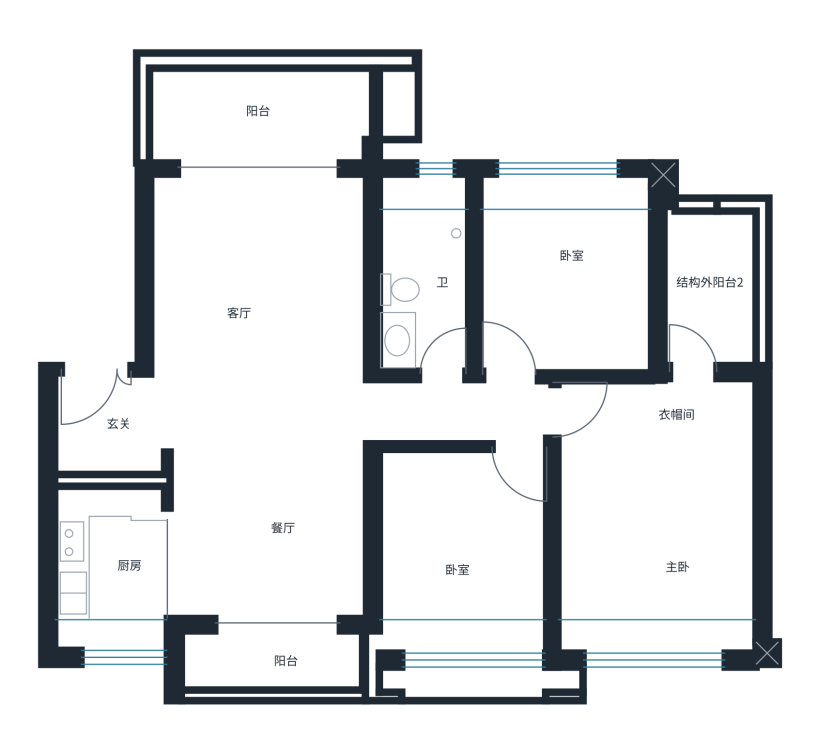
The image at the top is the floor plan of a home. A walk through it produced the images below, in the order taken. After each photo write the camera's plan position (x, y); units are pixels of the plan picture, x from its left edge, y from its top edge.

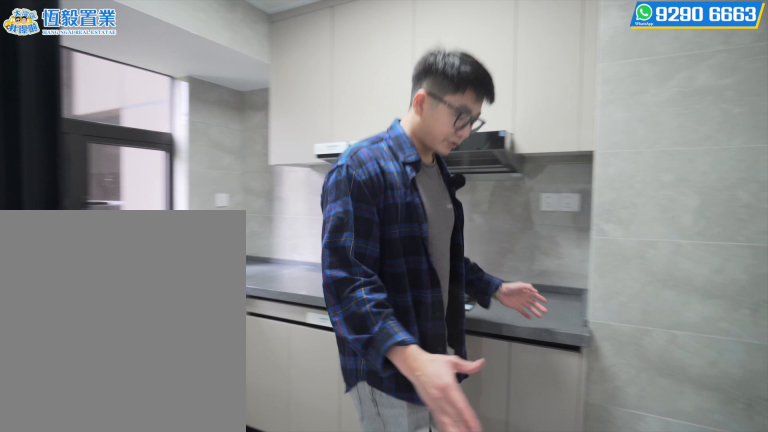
(127, 547)
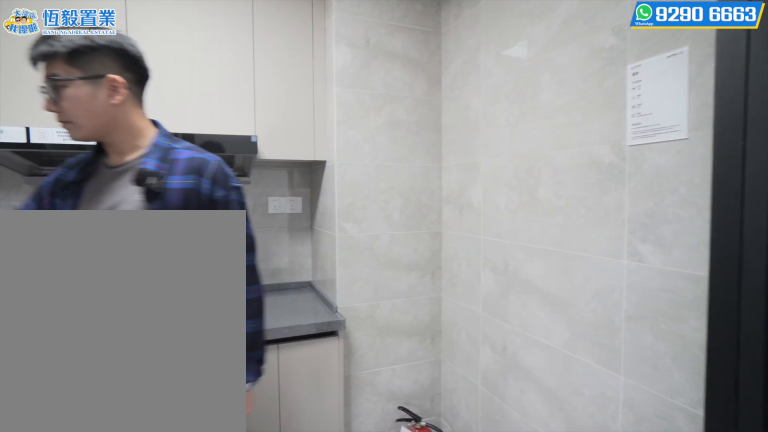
(125, 535)
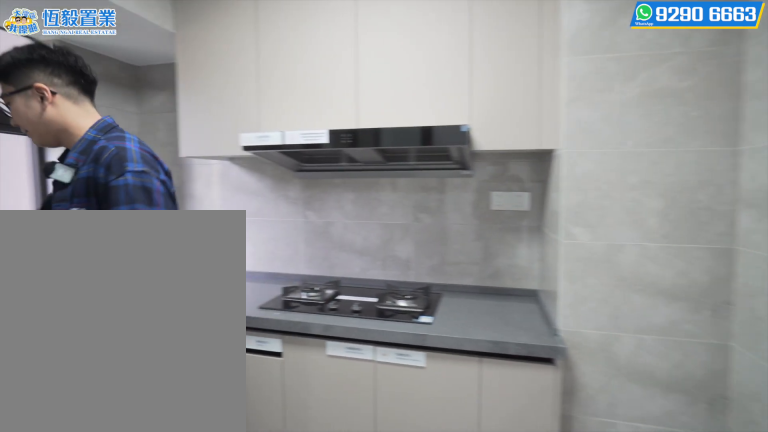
(125, 583)
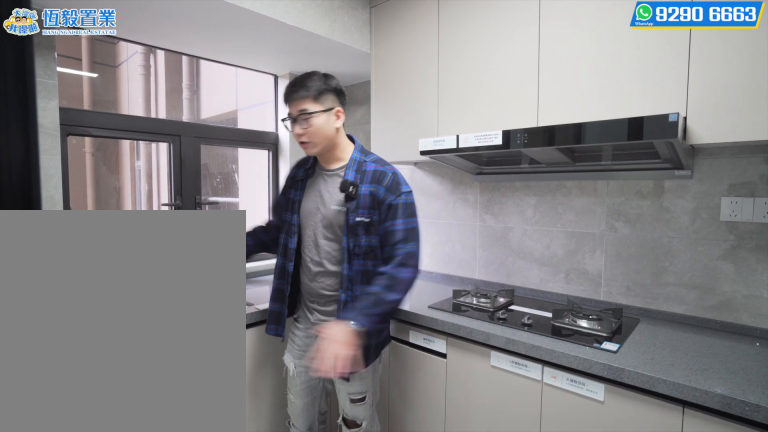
(124, 590)
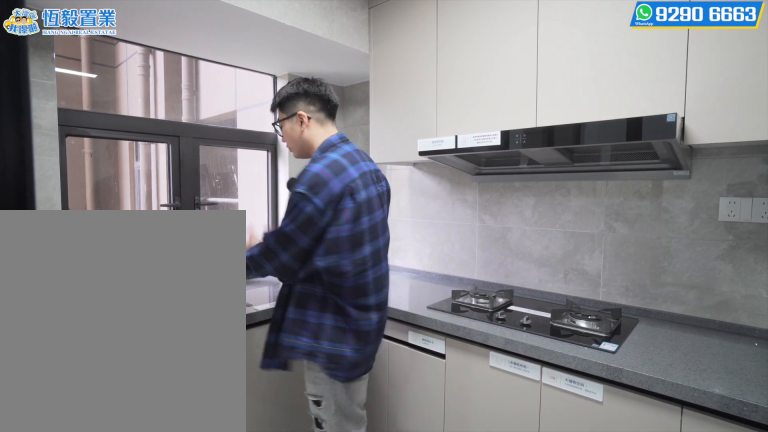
(125, 590)
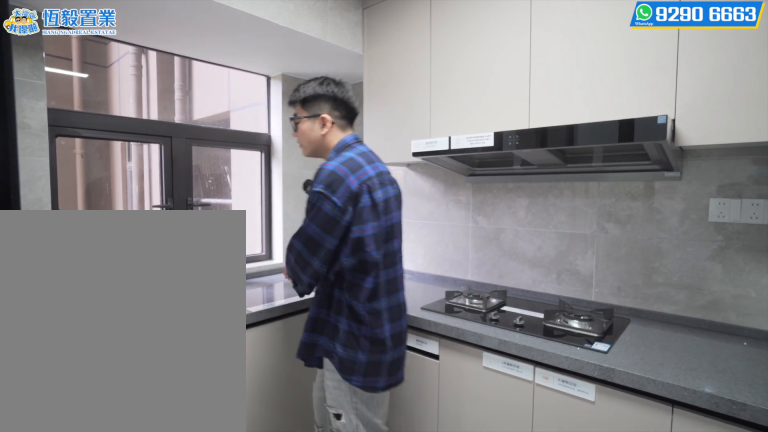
(124, 589)
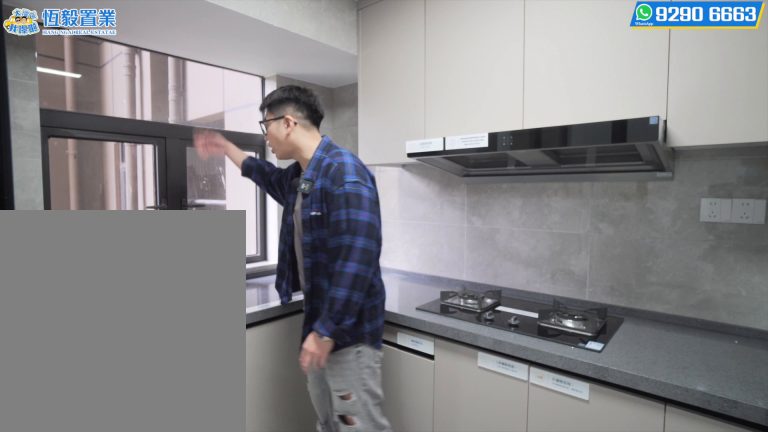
(124, 589)
